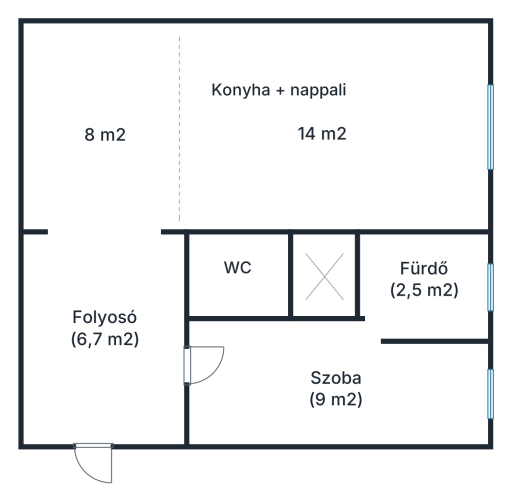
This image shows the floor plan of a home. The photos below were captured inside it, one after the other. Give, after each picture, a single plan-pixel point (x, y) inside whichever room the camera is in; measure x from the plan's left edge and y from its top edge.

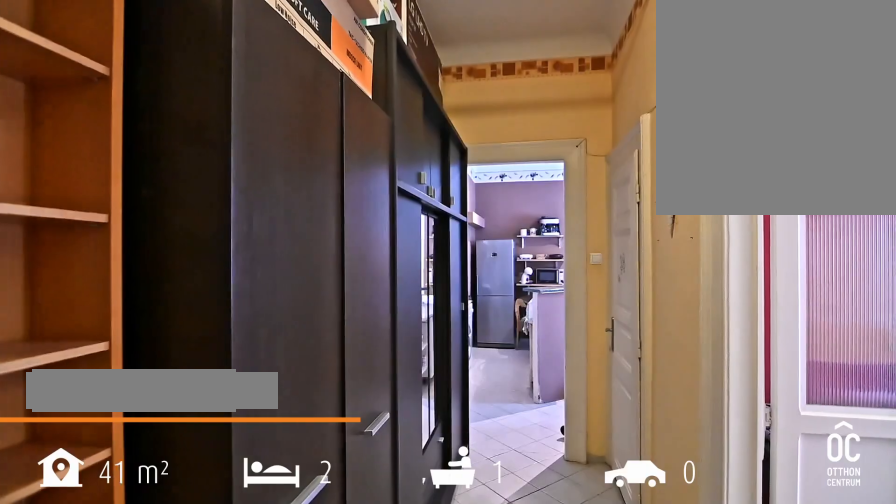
(101, 326)
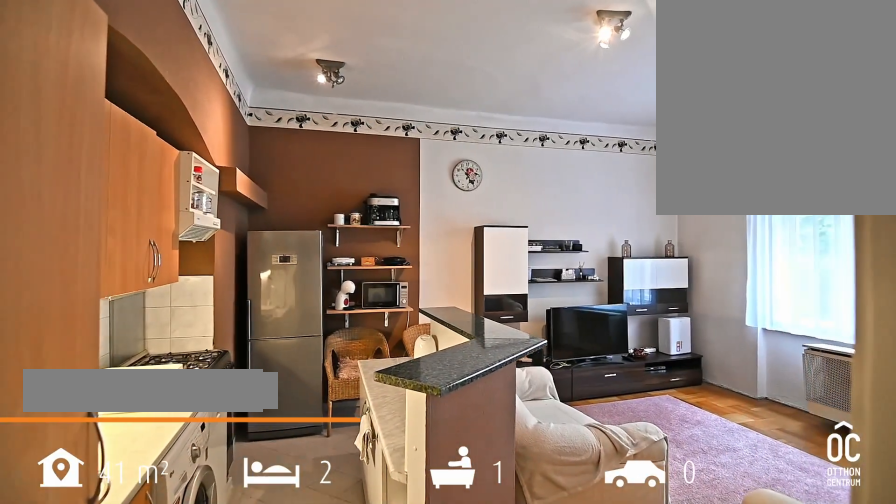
(103, 223)
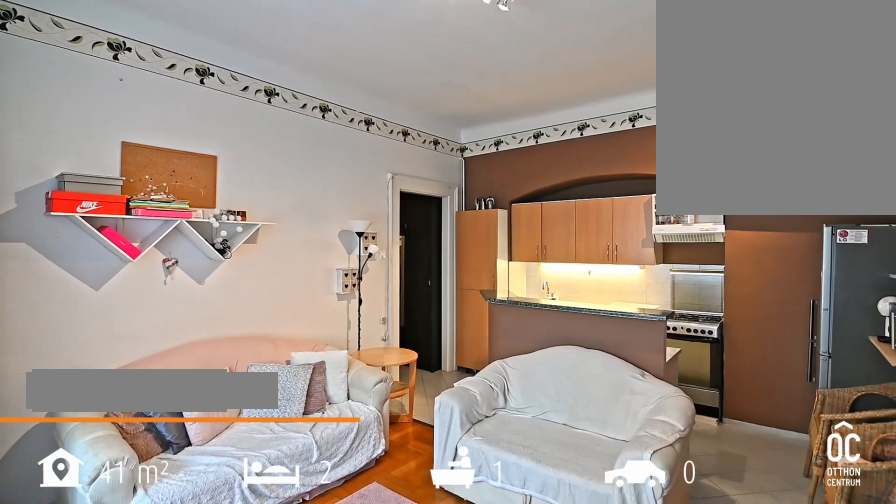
(324, 127)
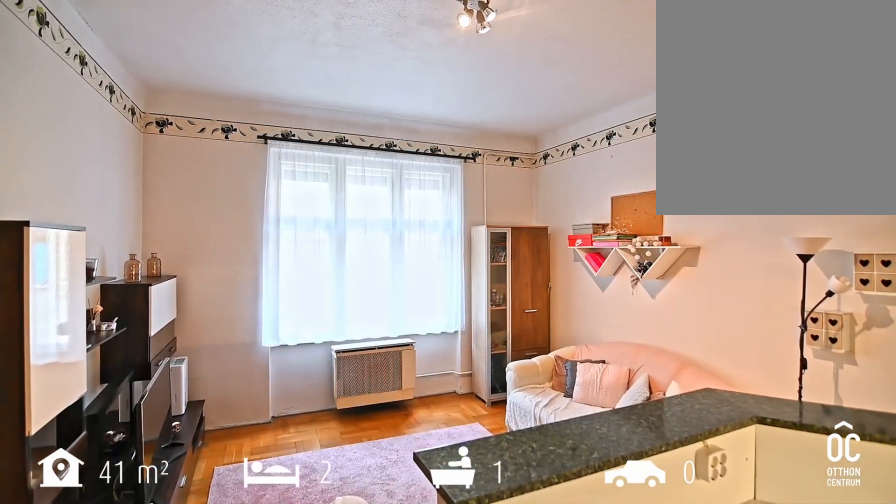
(324, 127)
